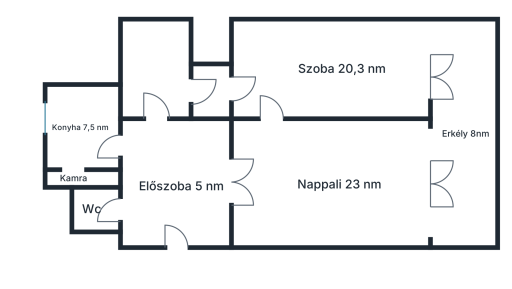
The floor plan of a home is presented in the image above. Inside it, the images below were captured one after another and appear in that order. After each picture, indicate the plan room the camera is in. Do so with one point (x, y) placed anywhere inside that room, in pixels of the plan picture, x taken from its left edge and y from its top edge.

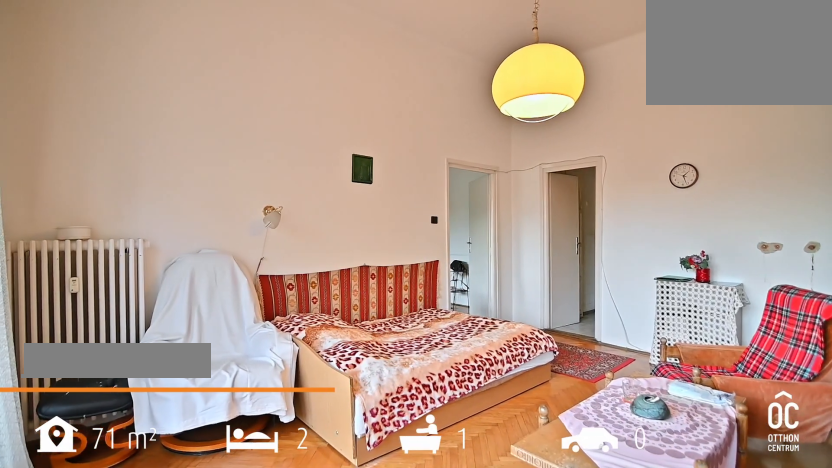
(359, 69)
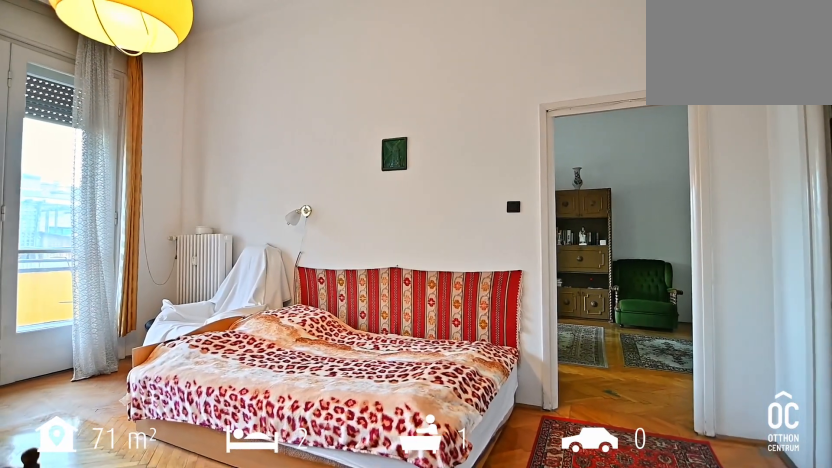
(358, 69)
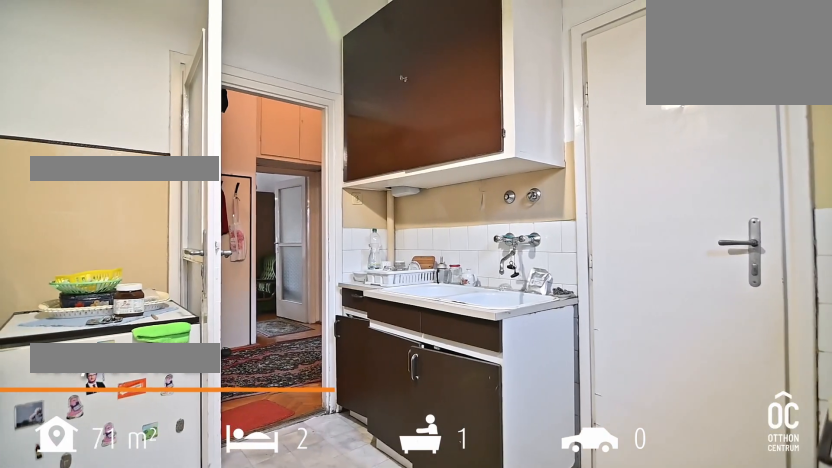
(81, 129)
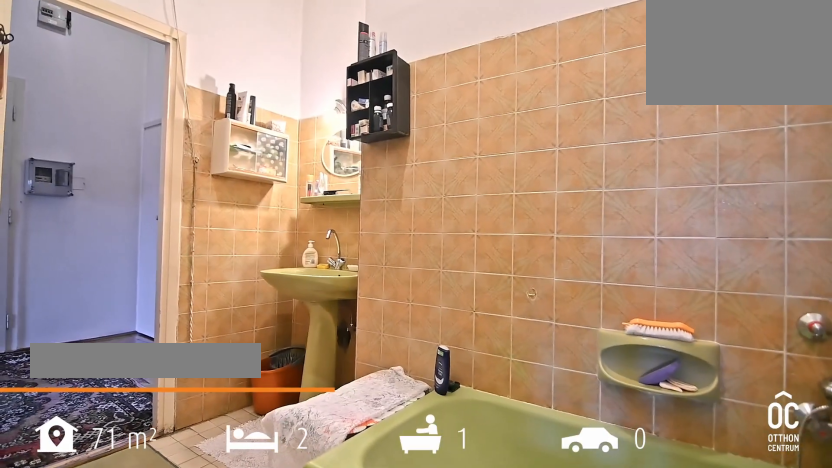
(157, 74)
